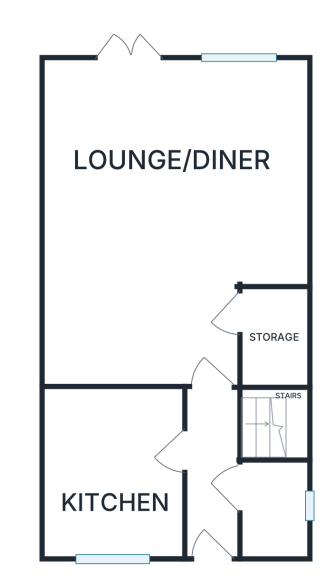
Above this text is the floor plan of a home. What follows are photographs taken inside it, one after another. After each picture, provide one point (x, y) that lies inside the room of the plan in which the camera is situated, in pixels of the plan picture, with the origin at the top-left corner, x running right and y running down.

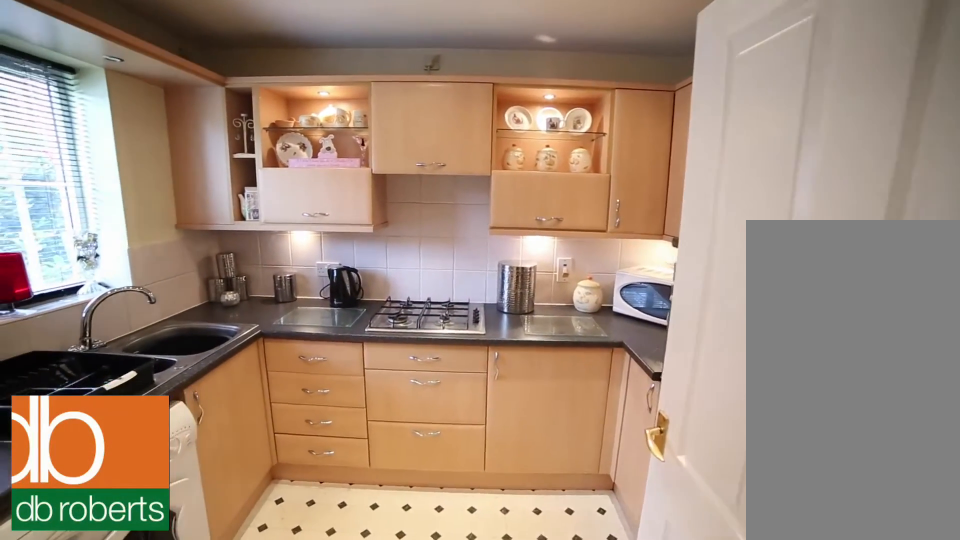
(112, 470)
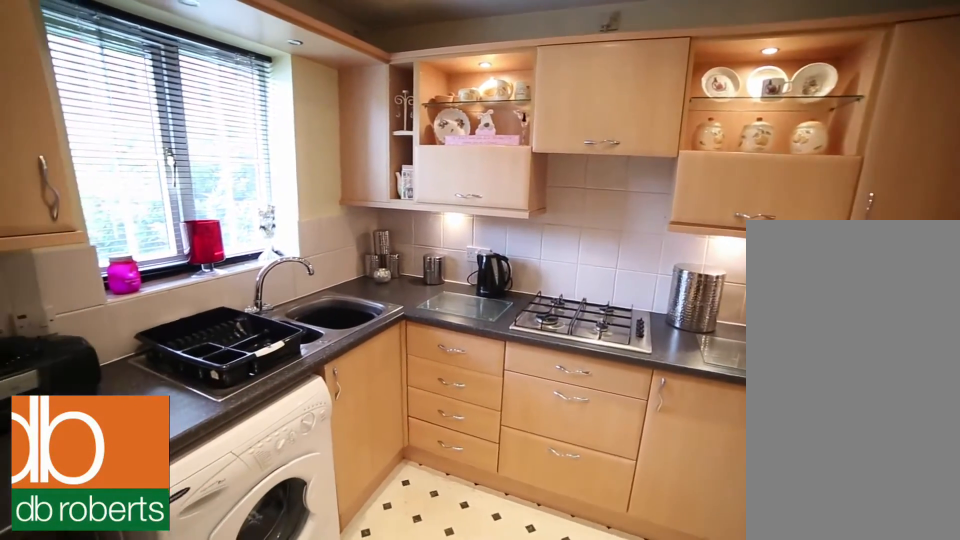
(112, 470)
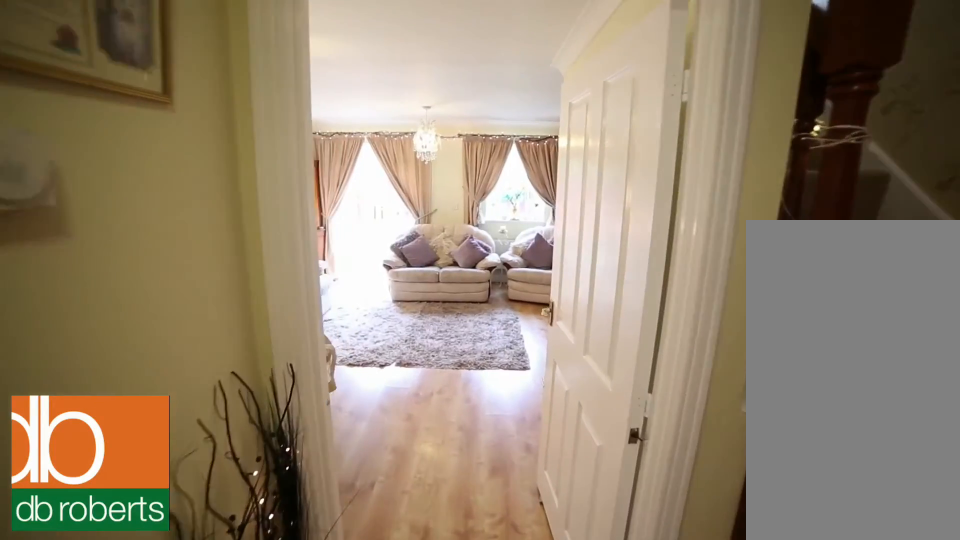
(208, 456)
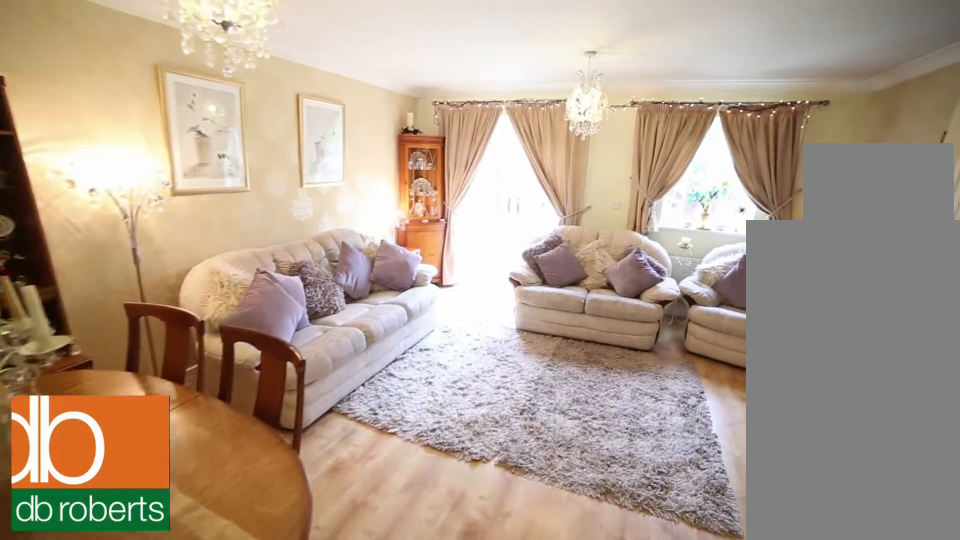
(173, 219)
